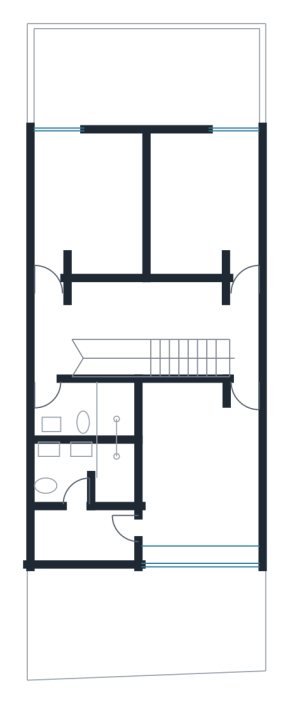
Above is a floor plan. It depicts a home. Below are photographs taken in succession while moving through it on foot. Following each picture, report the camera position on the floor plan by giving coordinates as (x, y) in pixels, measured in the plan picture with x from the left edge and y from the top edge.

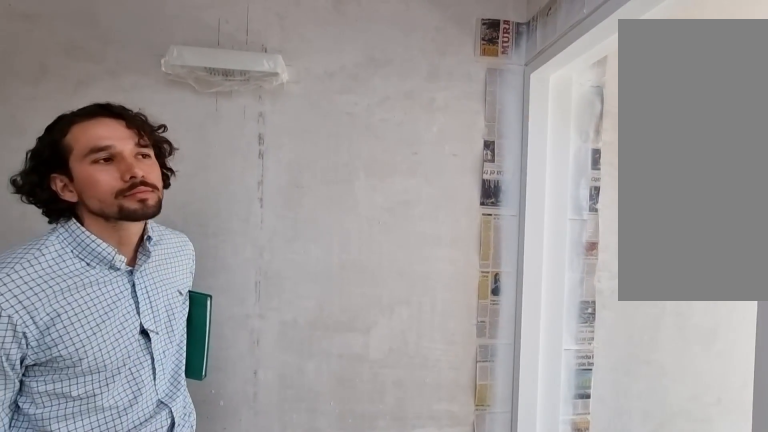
(52, 323)
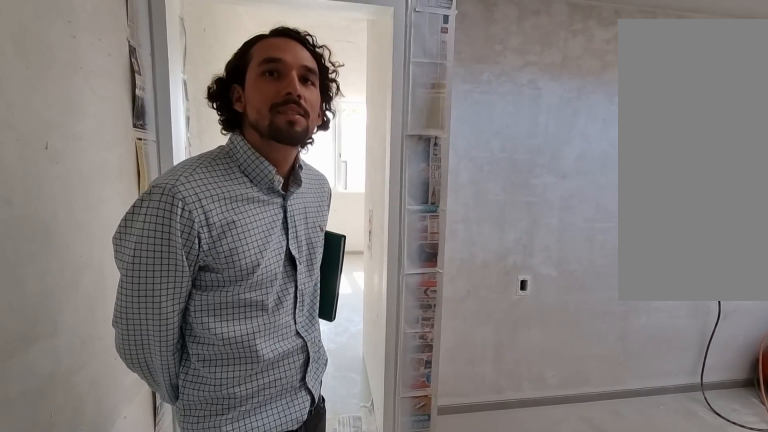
(54, 361)
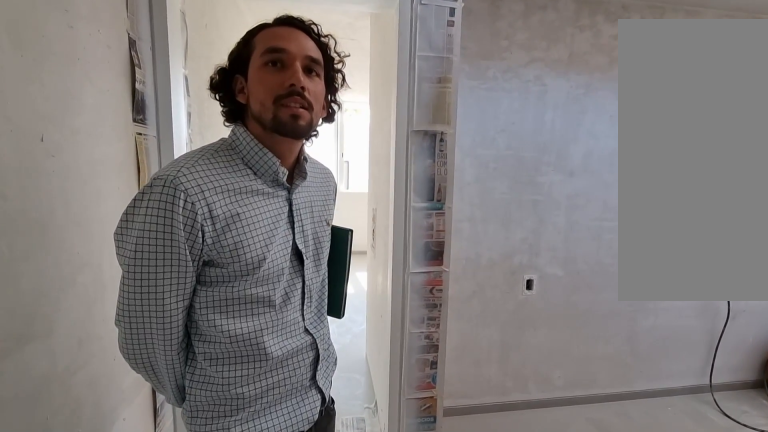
(54, 361)
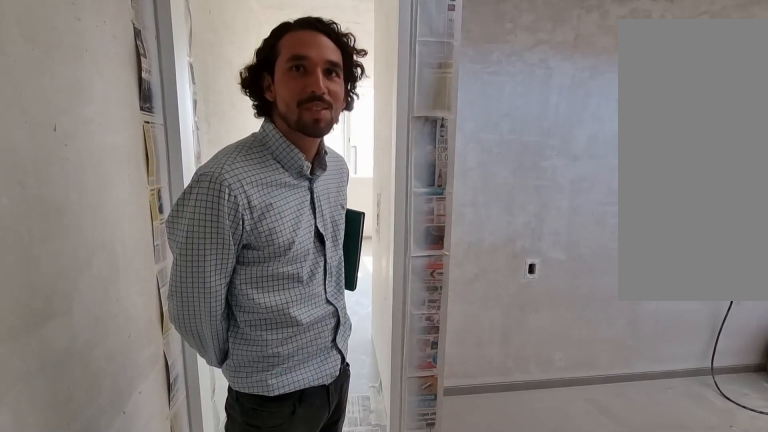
(55, 362)
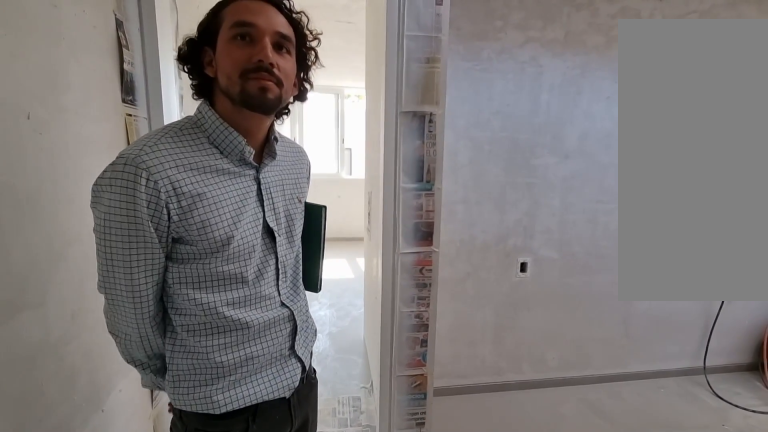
(54, 360)
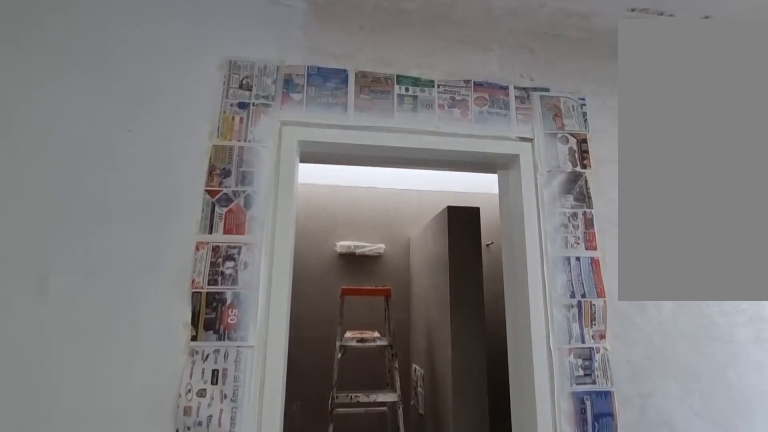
(82, 522)
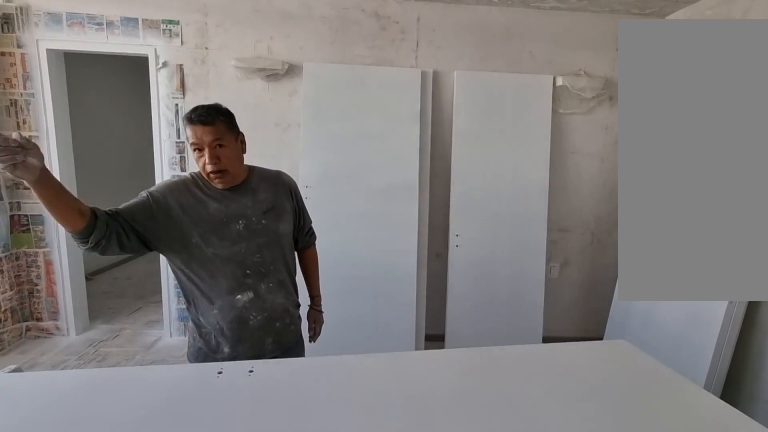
(235, 449)
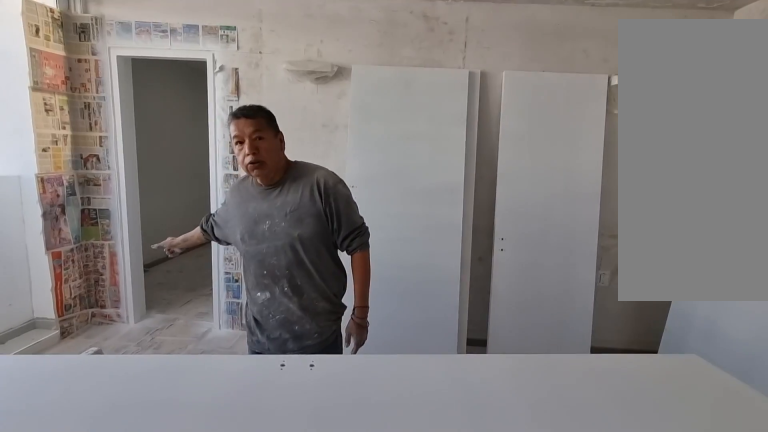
(234, 449)
